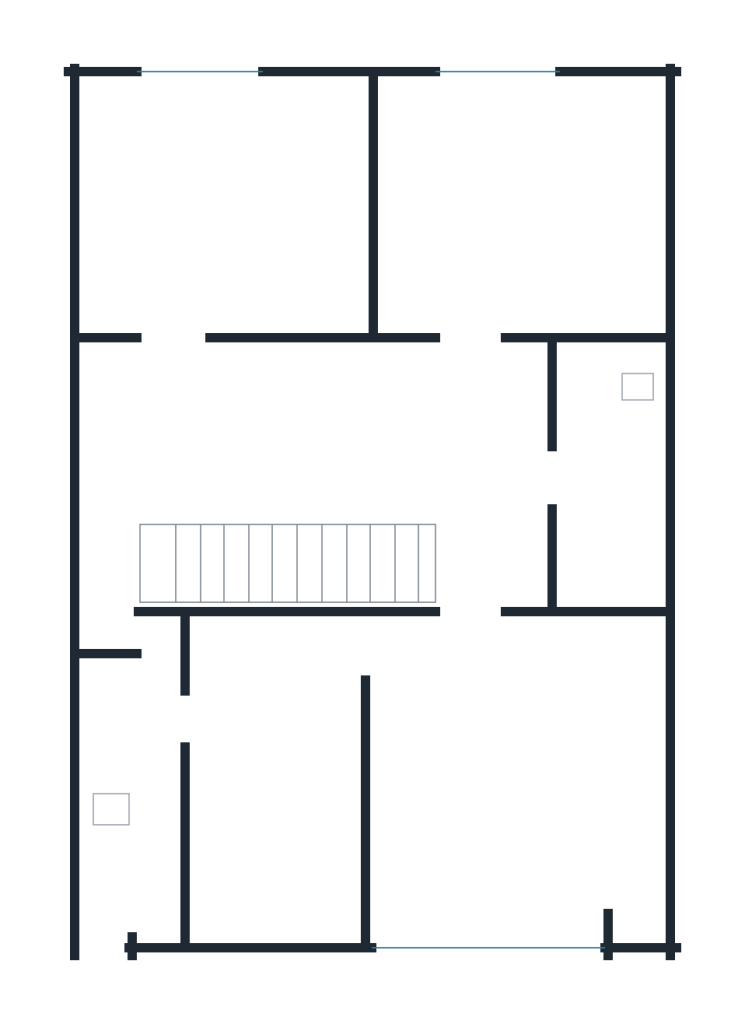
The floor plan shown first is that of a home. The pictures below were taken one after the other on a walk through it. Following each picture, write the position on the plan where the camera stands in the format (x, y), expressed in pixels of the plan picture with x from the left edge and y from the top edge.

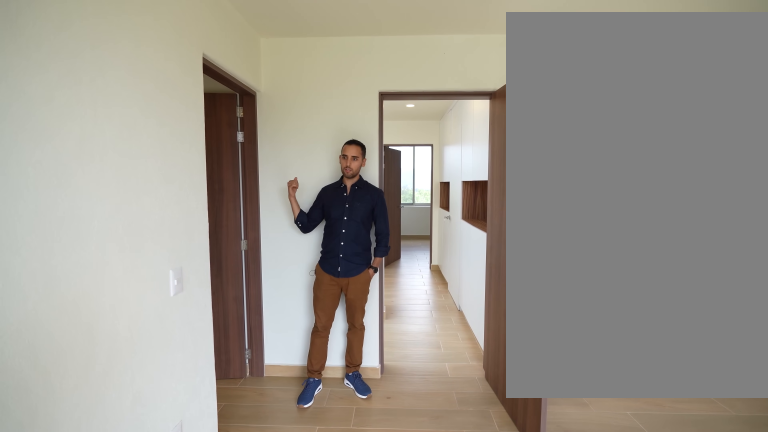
(455, 918)
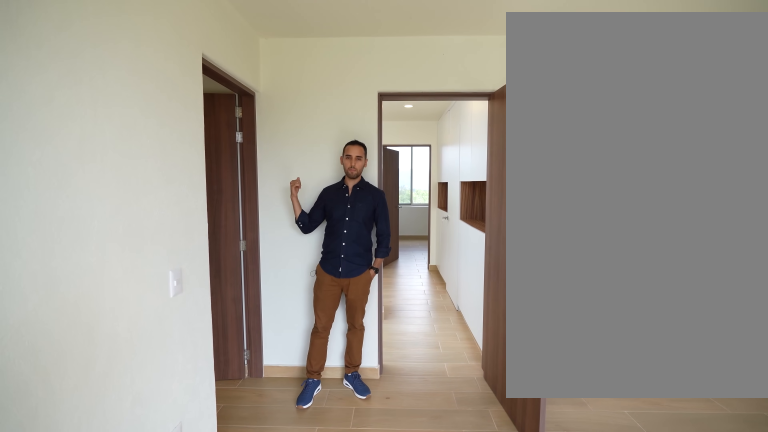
(455, 918)
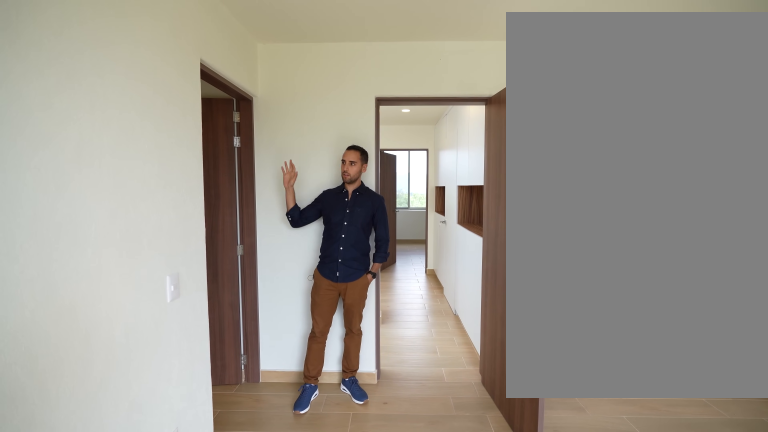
(455, 918)
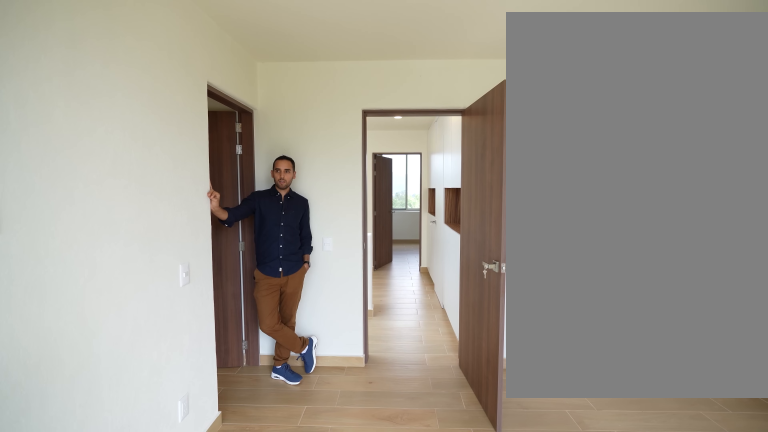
(460, 918)
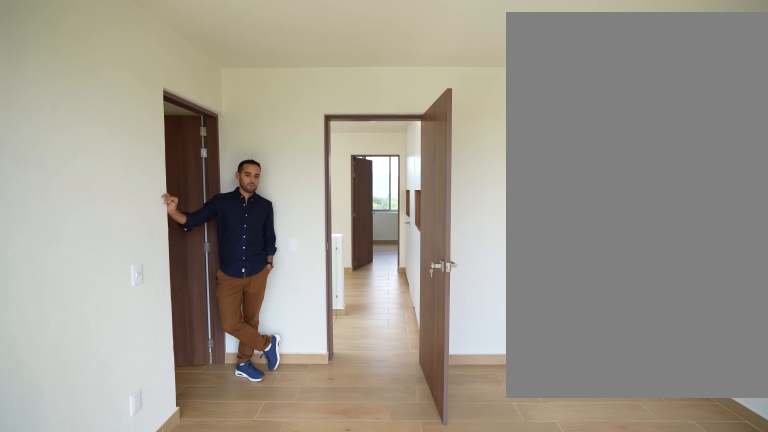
(462, 918)
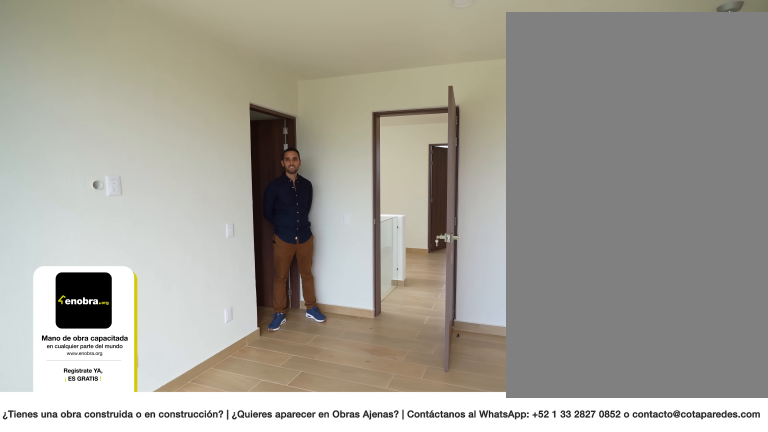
(563, 897)
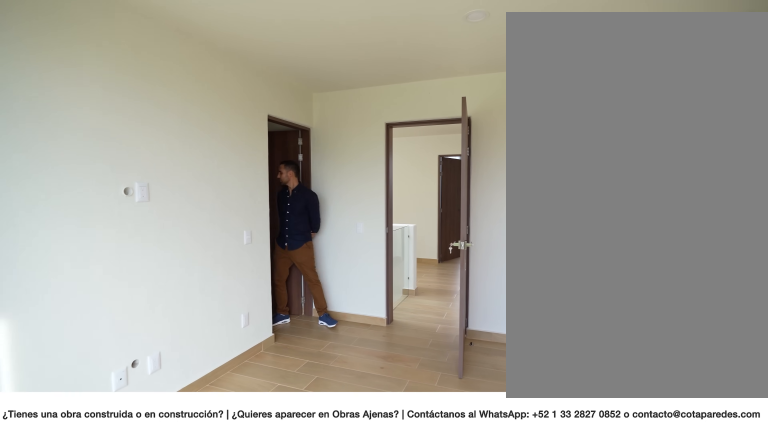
(563, 898)
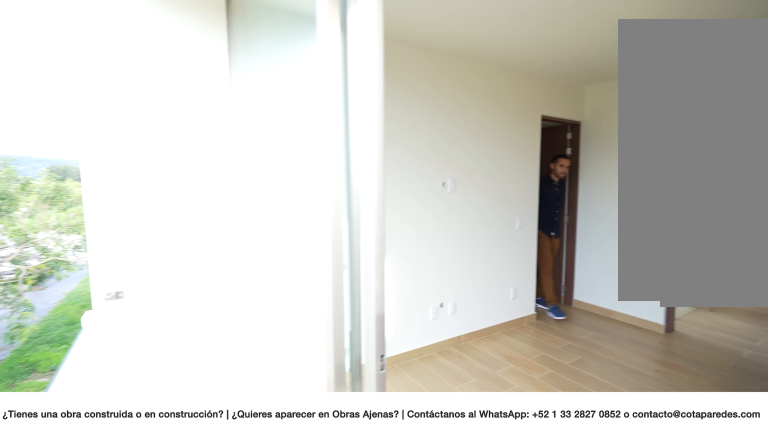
(562, 900)
